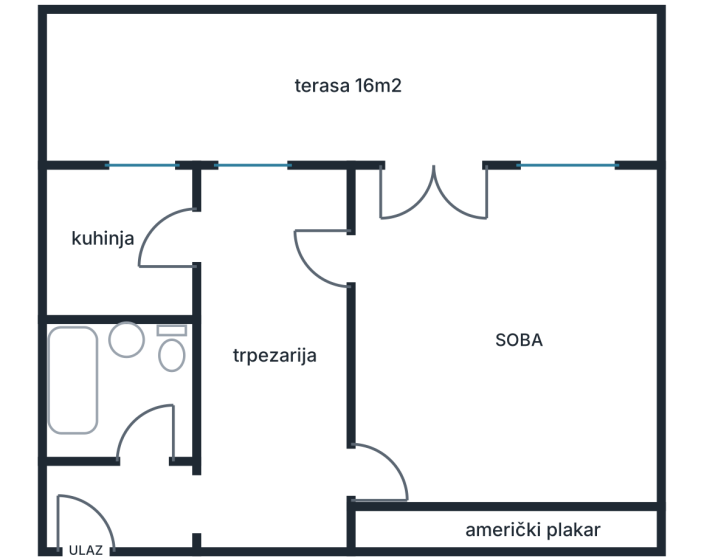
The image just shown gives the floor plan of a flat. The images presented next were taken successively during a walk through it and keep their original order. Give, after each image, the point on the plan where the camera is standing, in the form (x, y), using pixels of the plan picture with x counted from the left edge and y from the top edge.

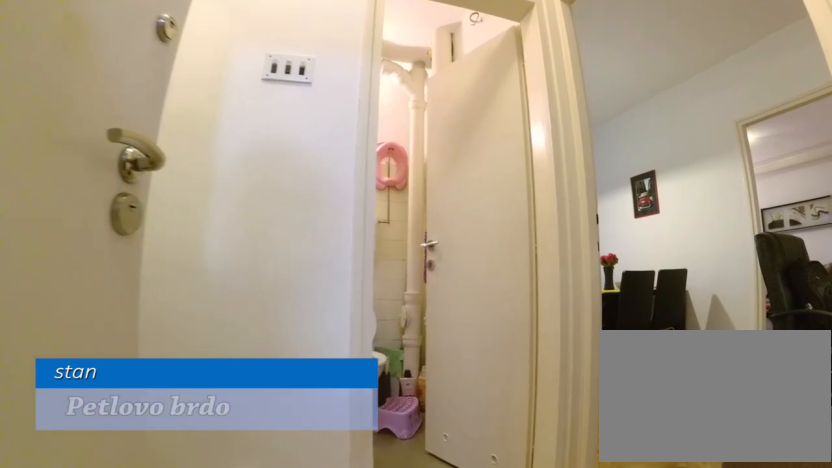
(96, 518)
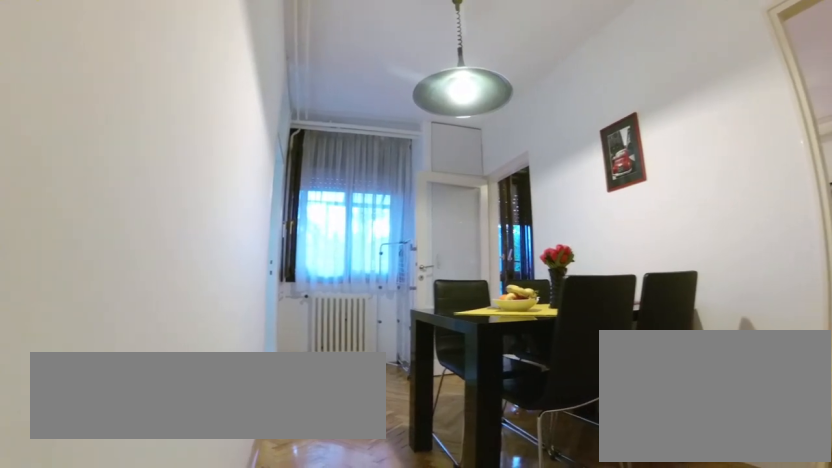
(233, 517)
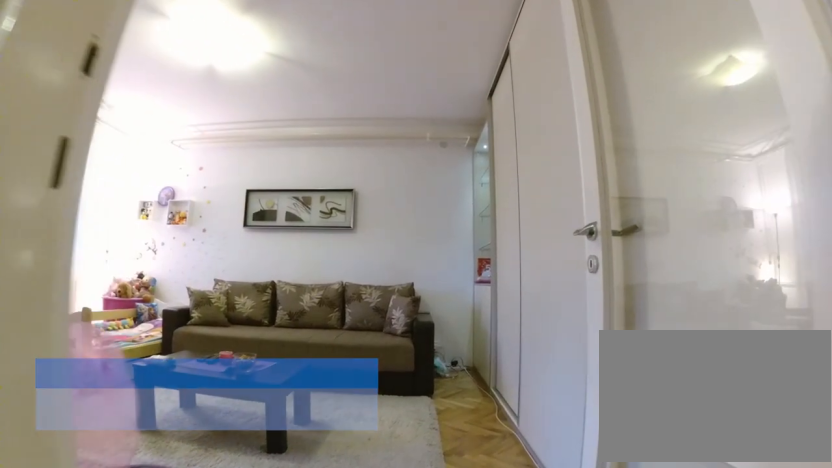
(319, 476)
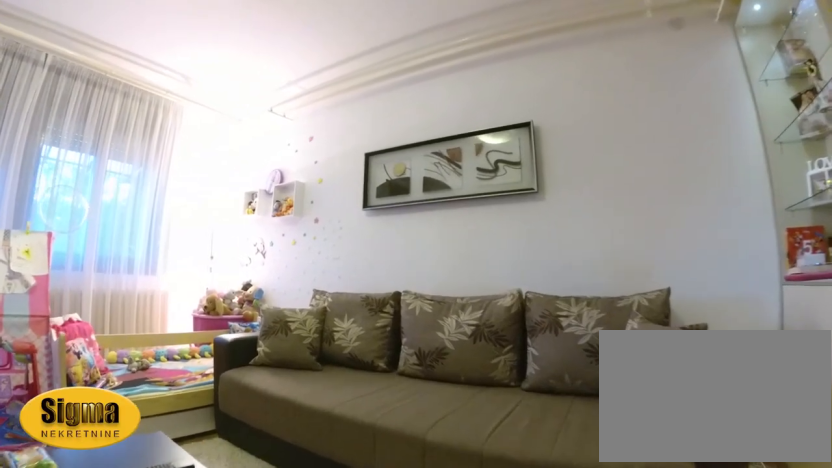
(471, 477)
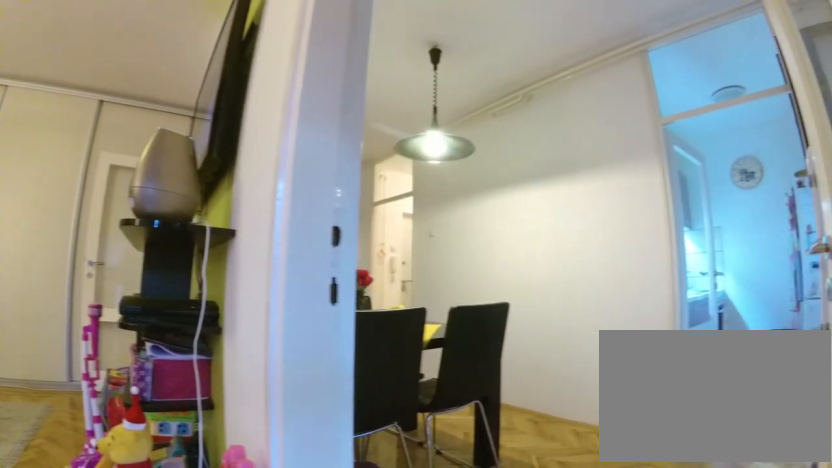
(457, 235)
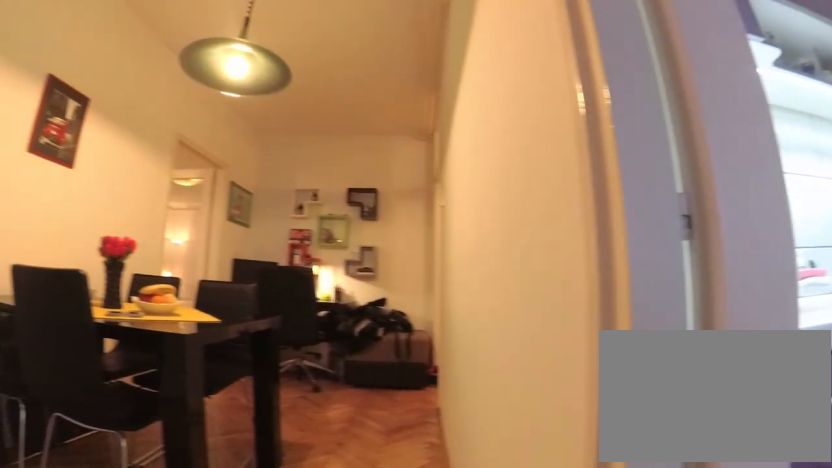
(207, 205)
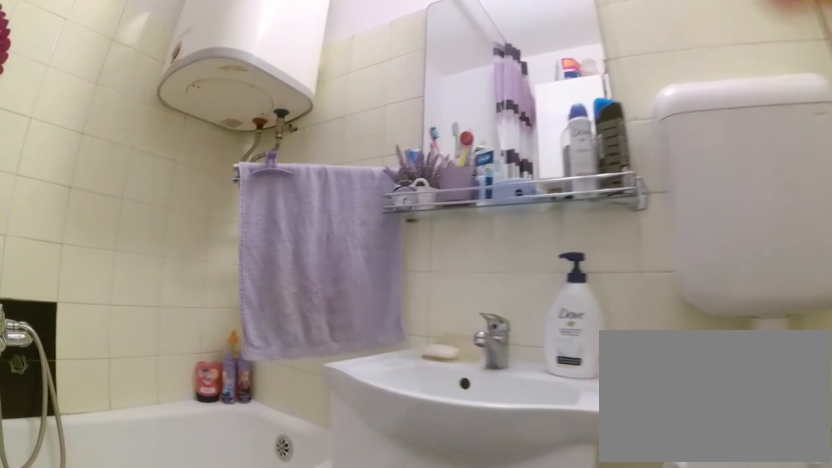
(169, 412)
